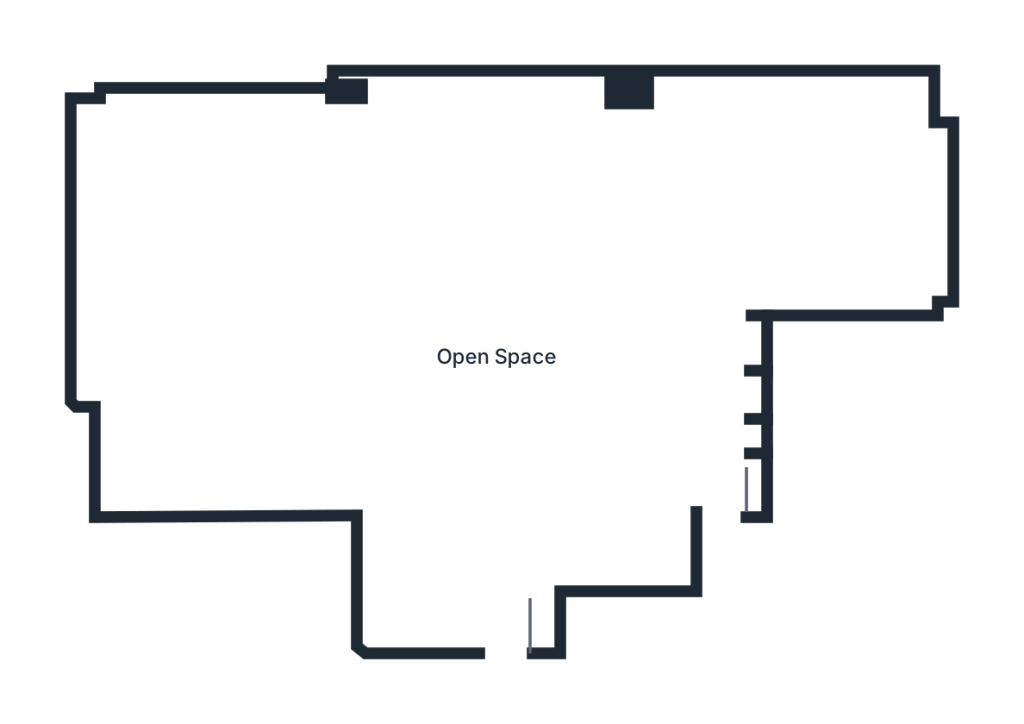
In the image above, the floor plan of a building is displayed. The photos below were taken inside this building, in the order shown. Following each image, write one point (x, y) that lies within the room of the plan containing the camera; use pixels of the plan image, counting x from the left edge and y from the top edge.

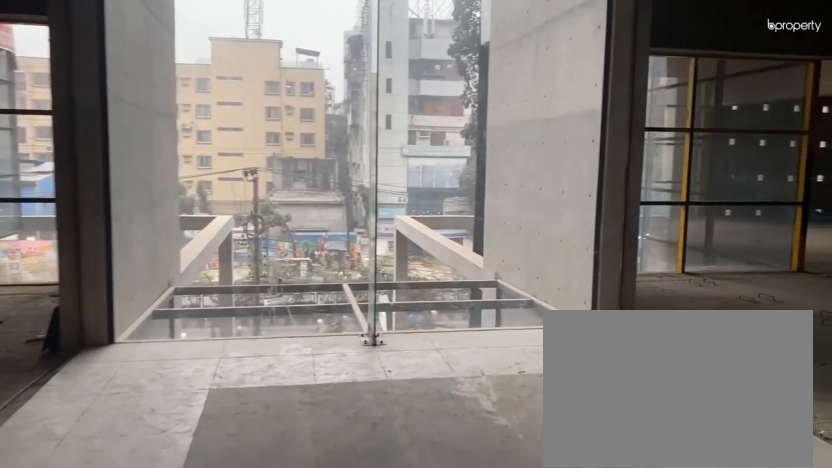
(511, 615)
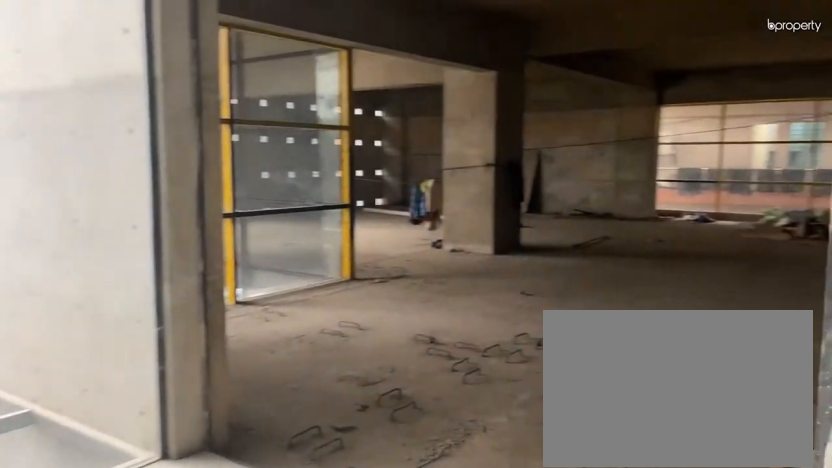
(511, 615)
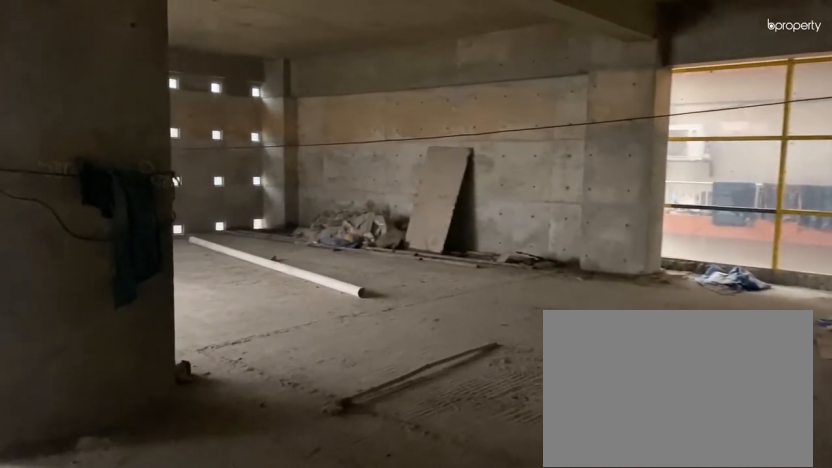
(510, 384)
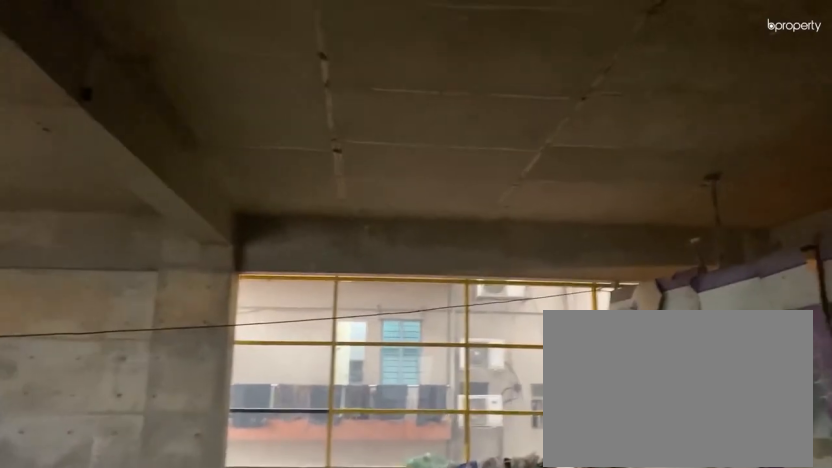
(510, 384)
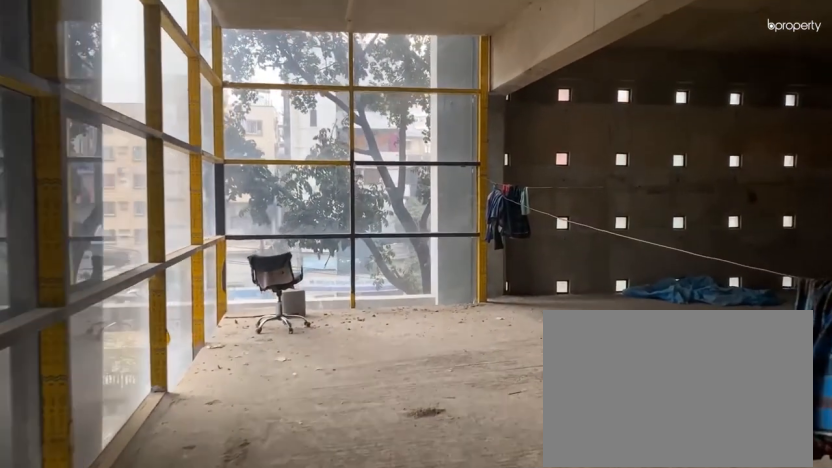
(296, 464)
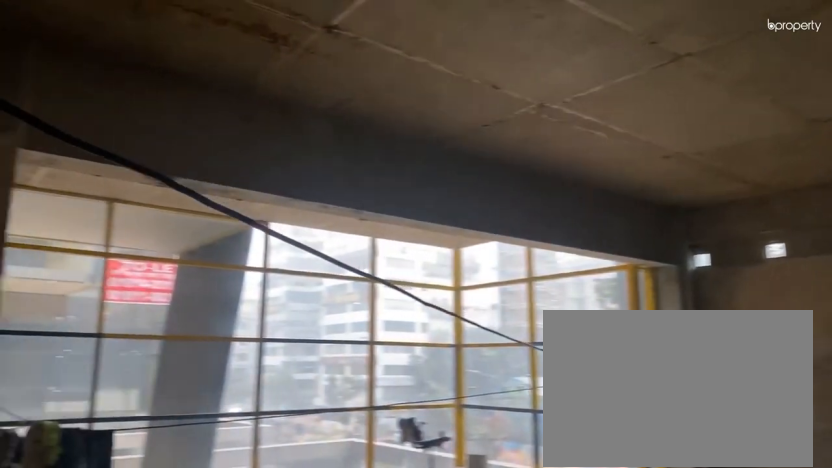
(157, 256)
